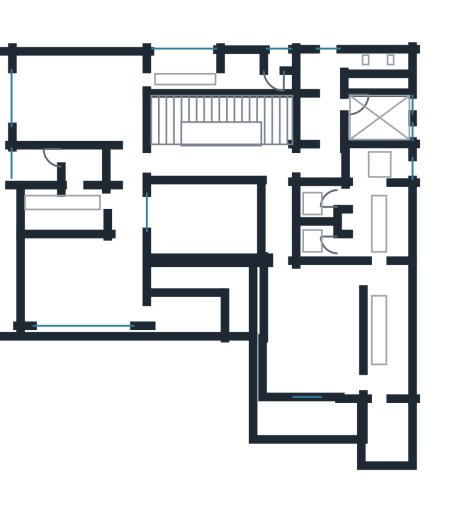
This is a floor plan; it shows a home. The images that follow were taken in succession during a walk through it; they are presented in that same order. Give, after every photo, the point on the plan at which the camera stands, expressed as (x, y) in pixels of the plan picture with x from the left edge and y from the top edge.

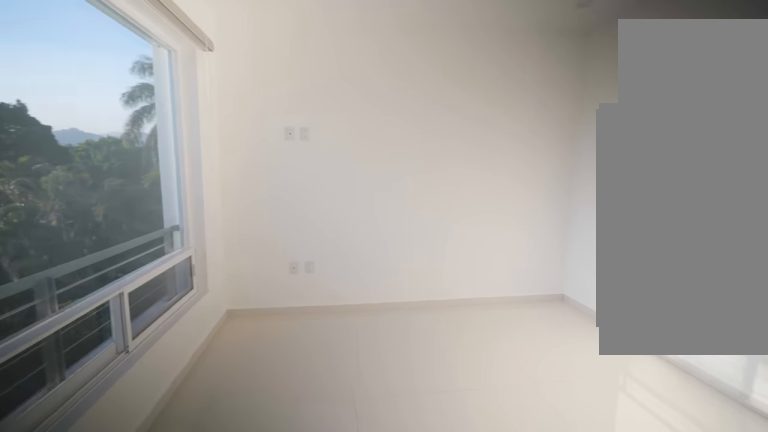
(126, 239)
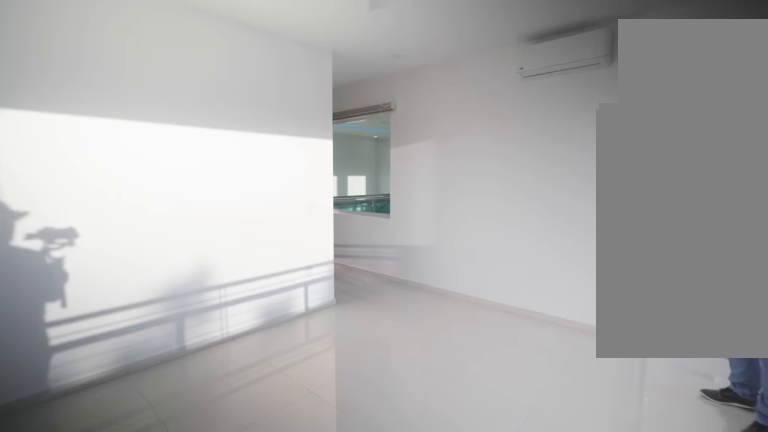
(38, 307)
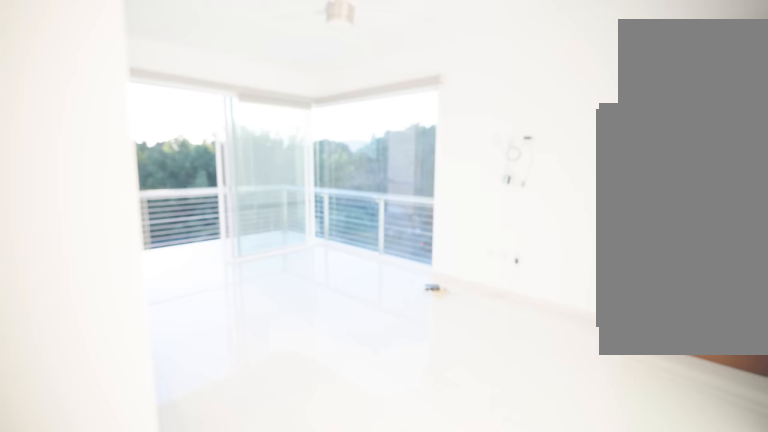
(349, 281)
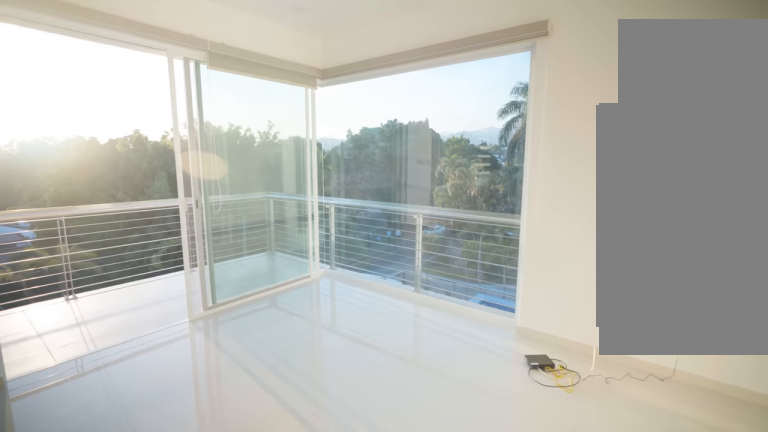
(331, 306)
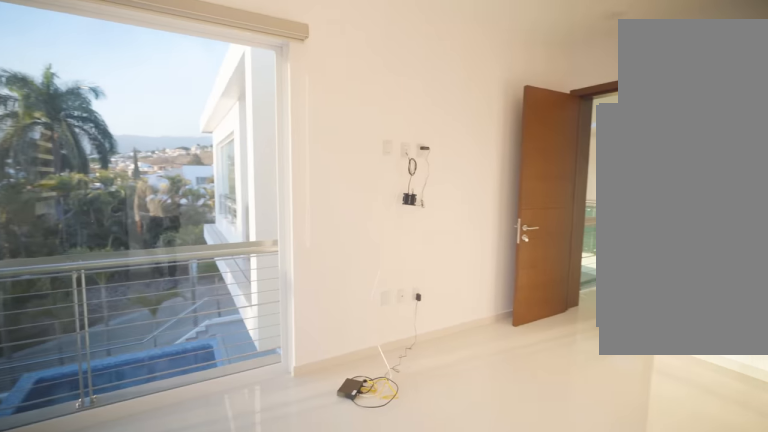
(329, 369)
